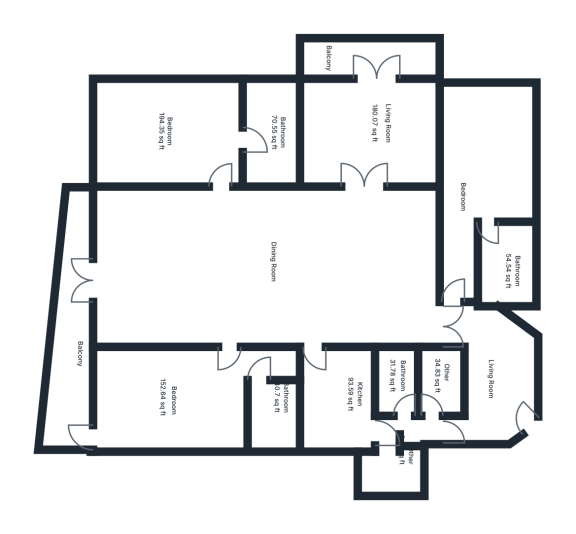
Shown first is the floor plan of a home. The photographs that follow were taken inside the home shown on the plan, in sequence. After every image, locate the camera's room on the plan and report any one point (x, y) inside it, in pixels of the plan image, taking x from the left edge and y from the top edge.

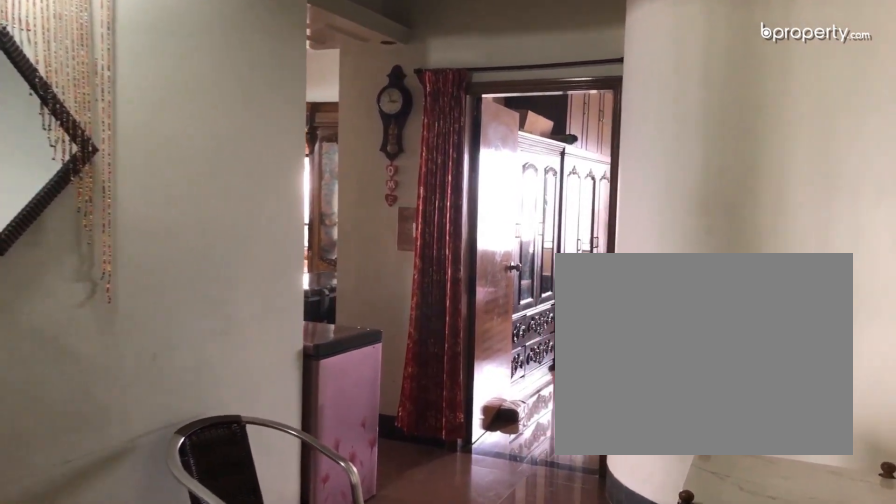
(512, 388)
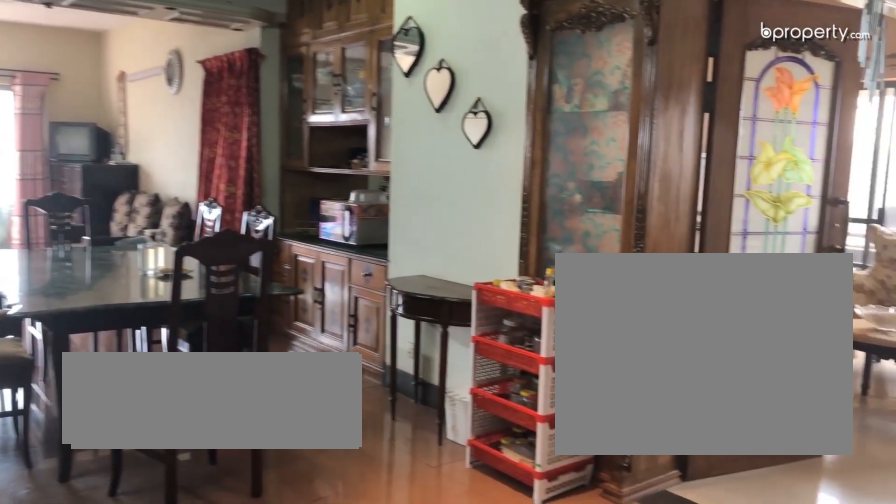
(347, 228)
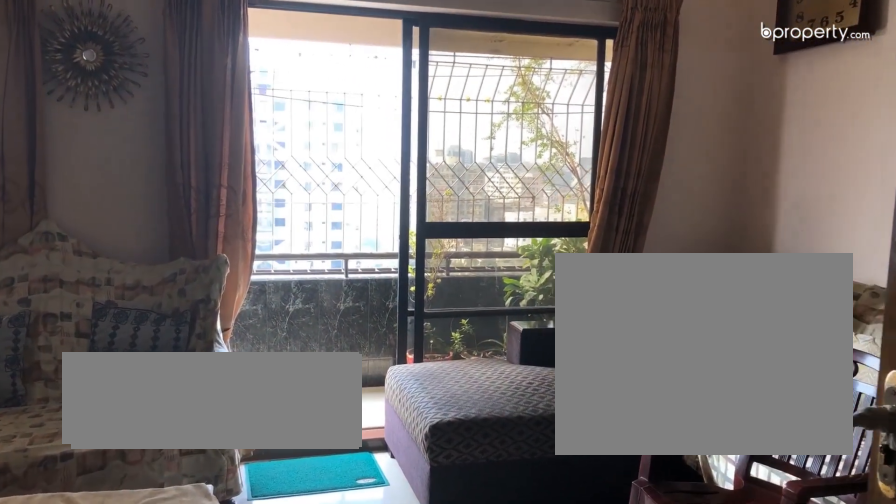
(362, 182)
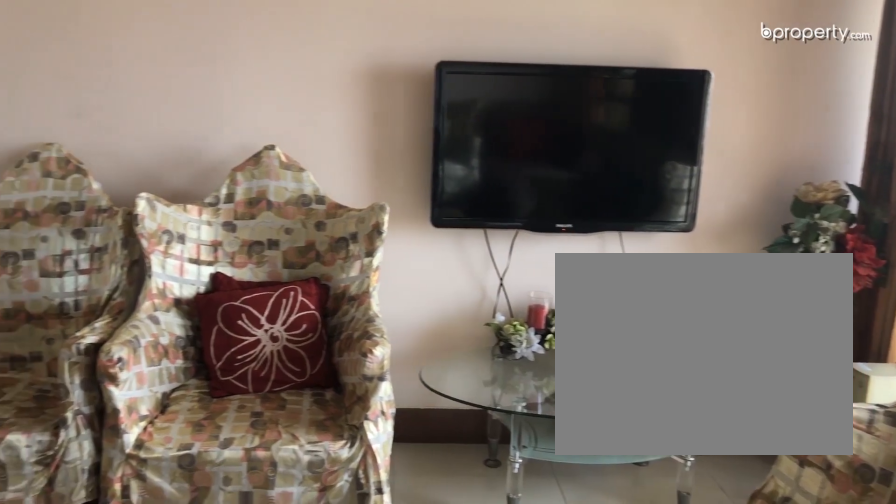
(371, 109)
